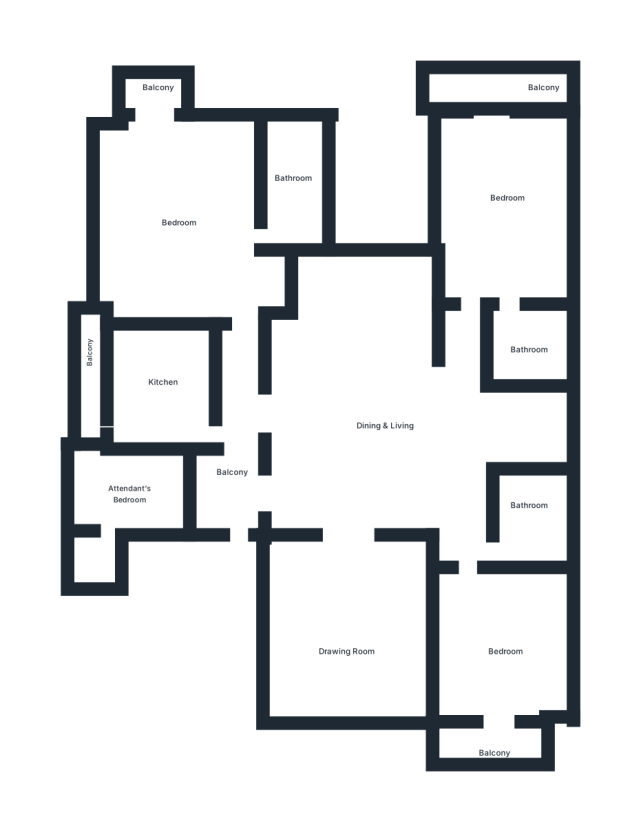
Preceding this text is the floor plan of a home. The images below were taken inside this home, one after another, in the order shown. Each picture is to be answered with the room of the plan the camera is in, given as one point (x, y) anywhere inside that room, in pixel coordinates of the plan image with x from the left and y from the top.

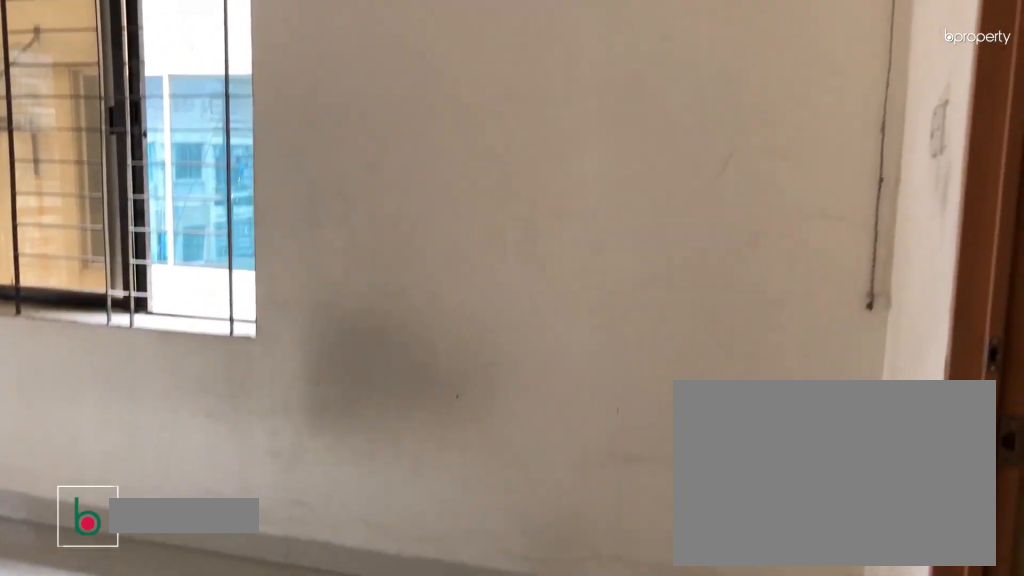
(505, 197)
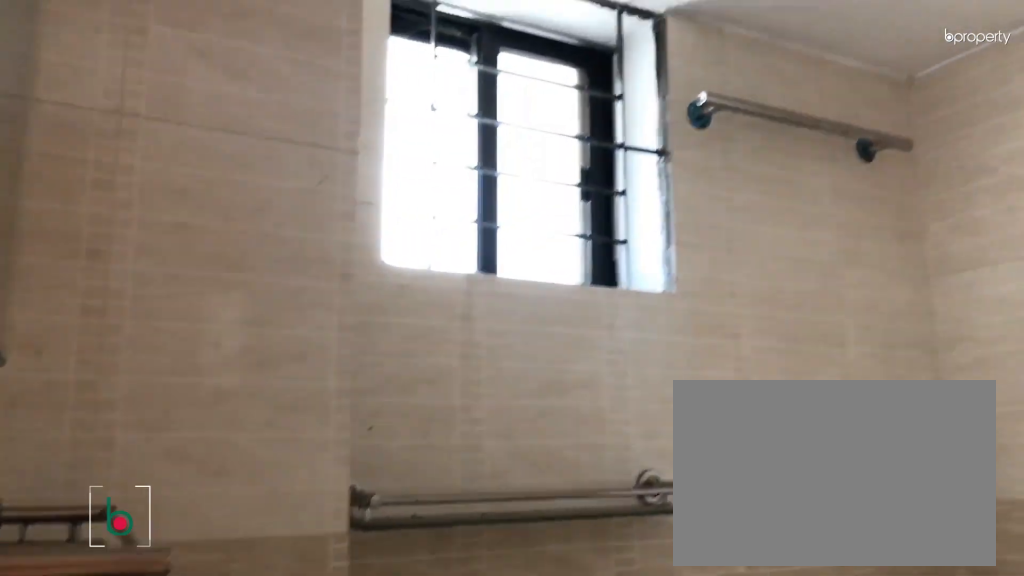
(529, 354)
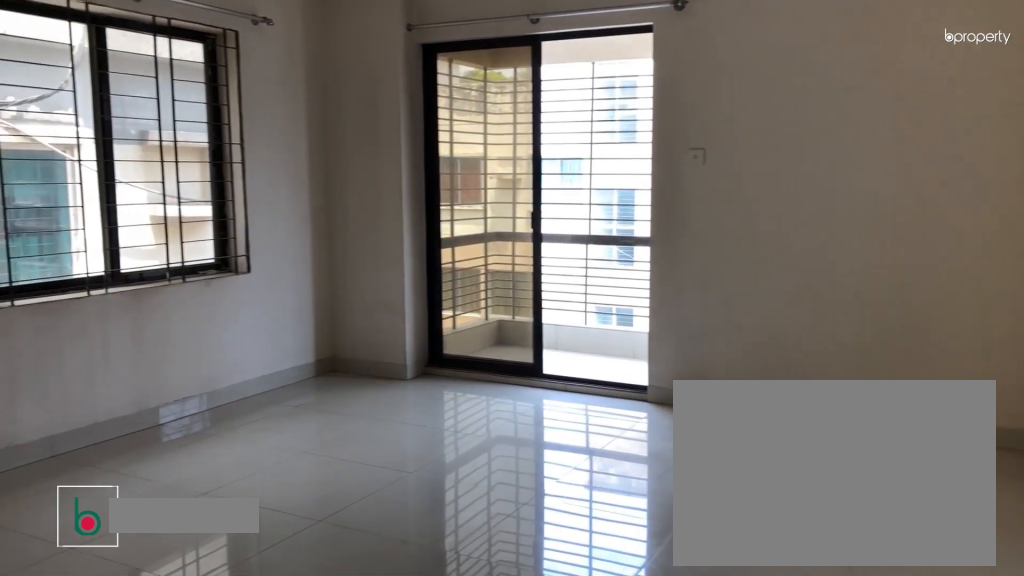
(180, 217)
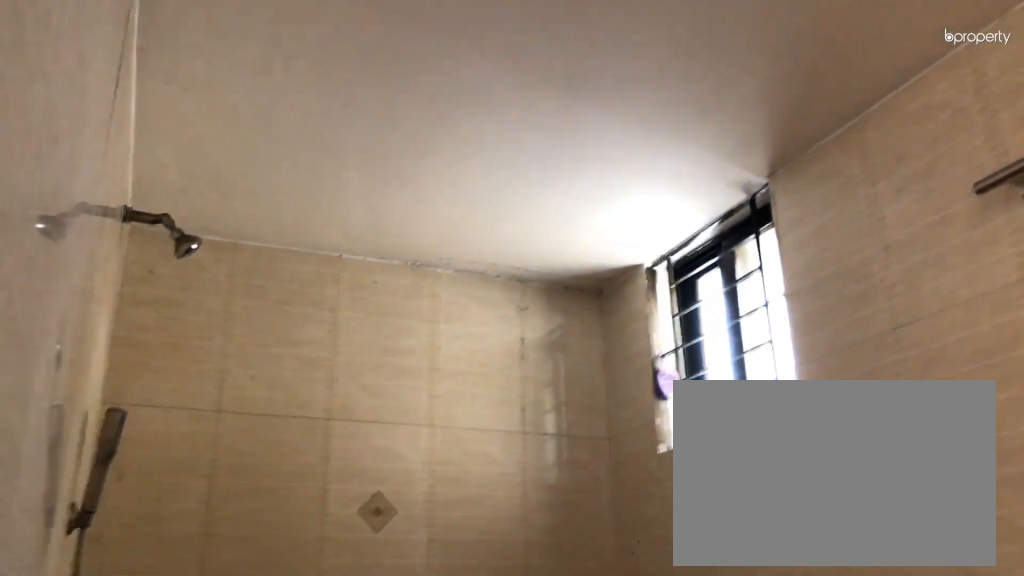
(292, 179)
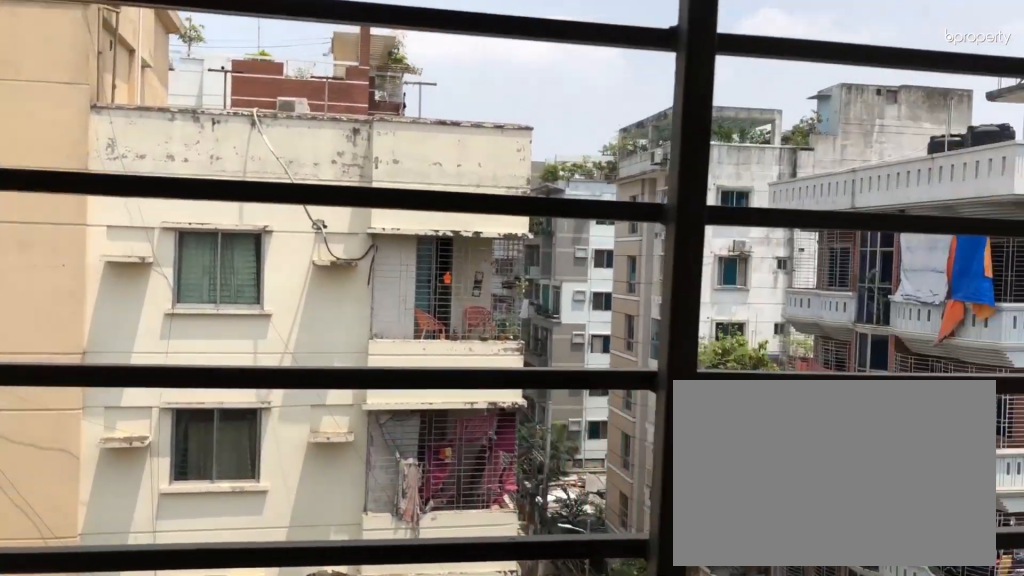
(152, 98)
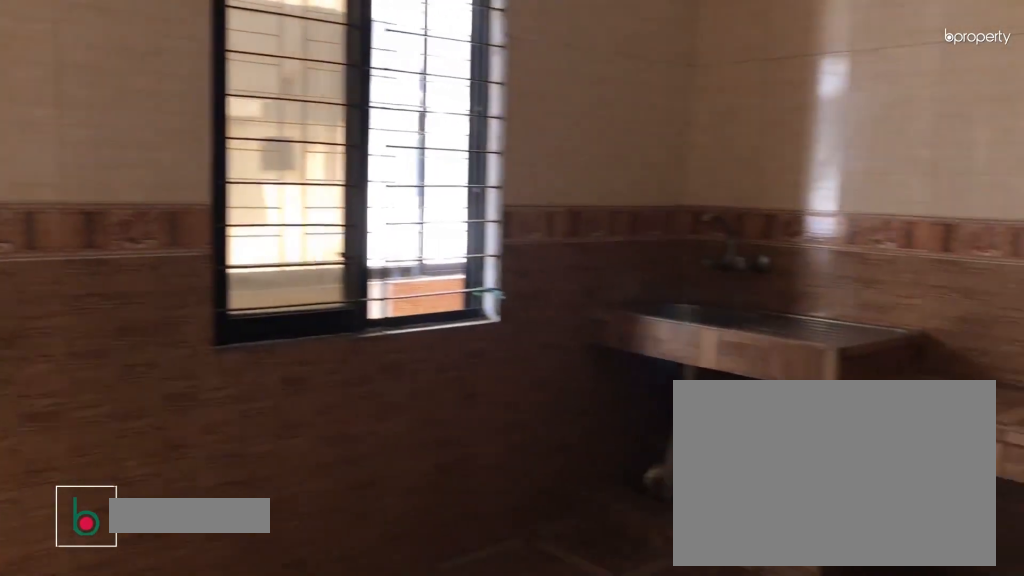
(162, 393)
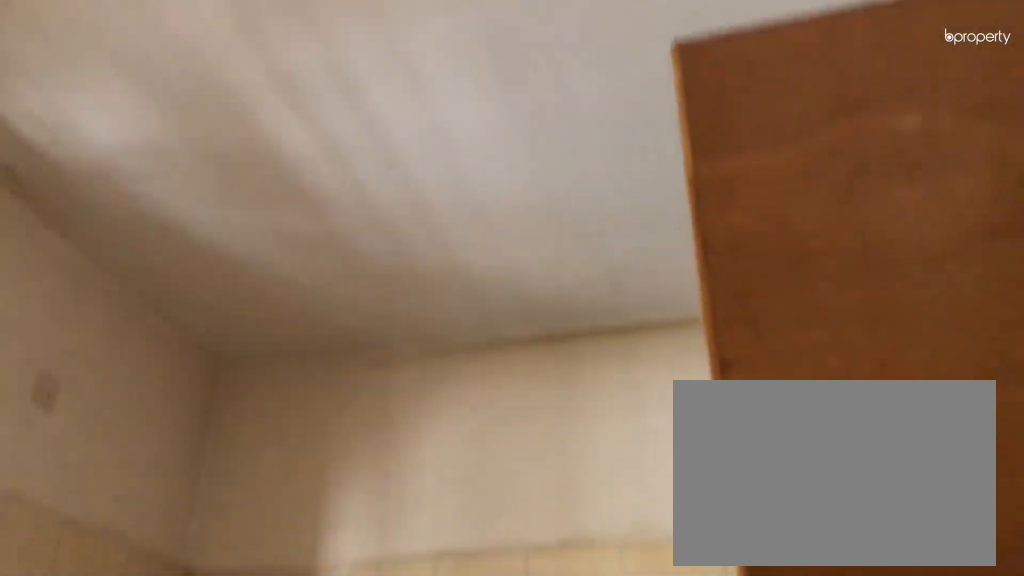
(162, 392)
